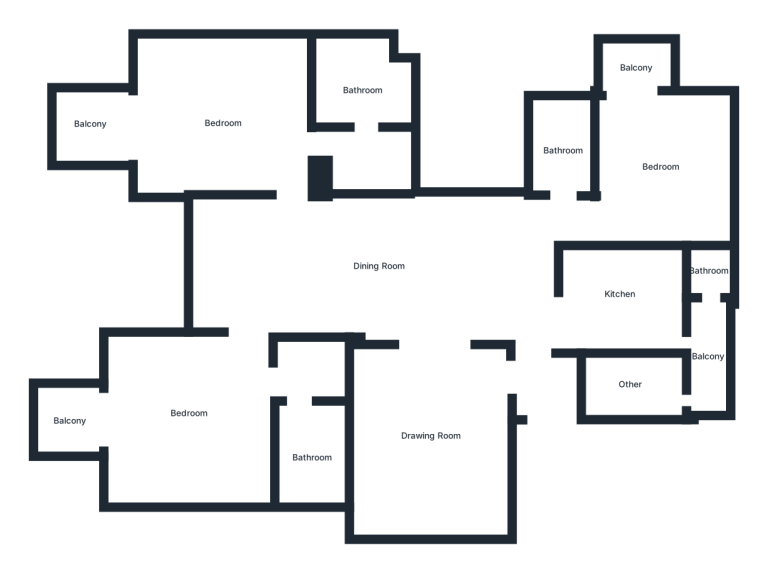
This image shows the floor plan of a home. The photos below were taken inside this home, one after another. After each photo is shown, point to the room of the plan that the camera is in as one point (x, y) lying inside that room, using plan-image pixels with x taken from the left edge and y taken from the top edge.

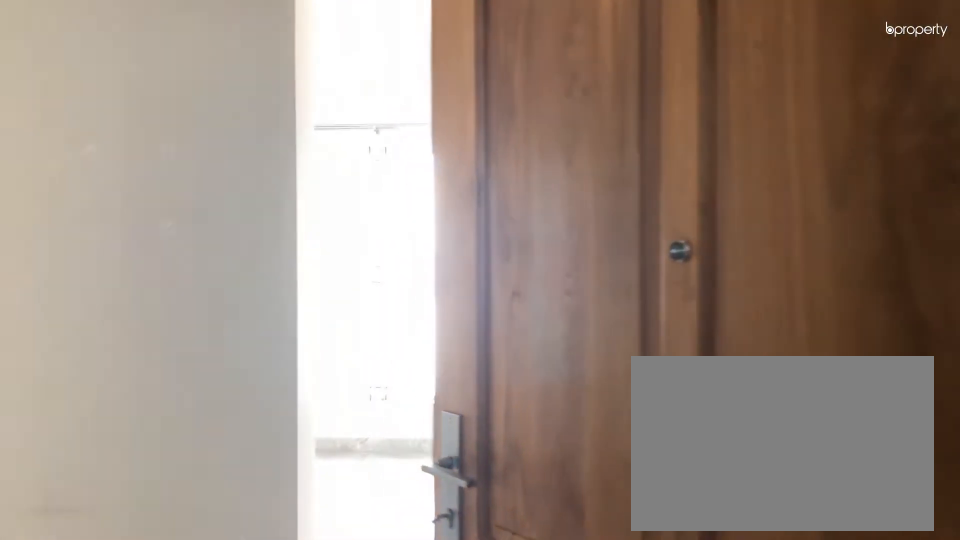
(526, 311)
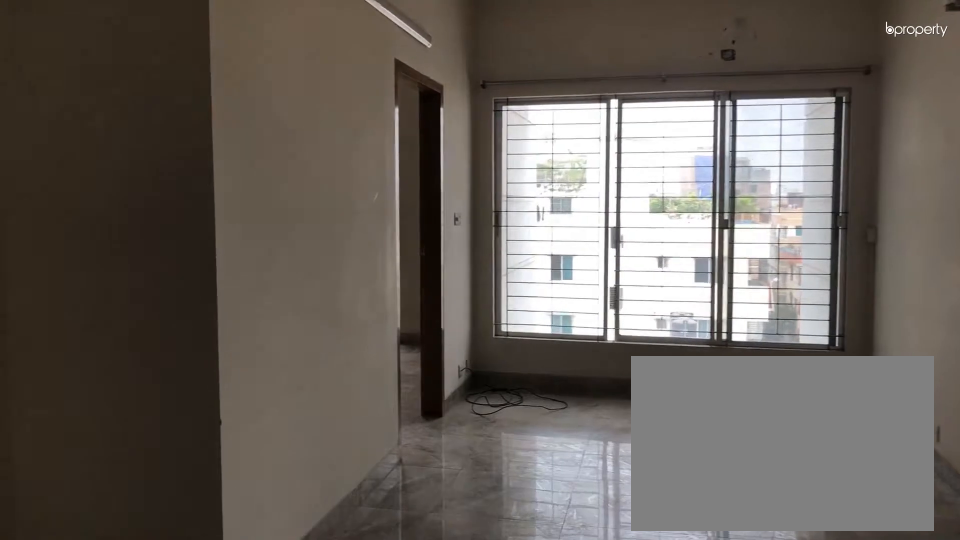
(378, 267)
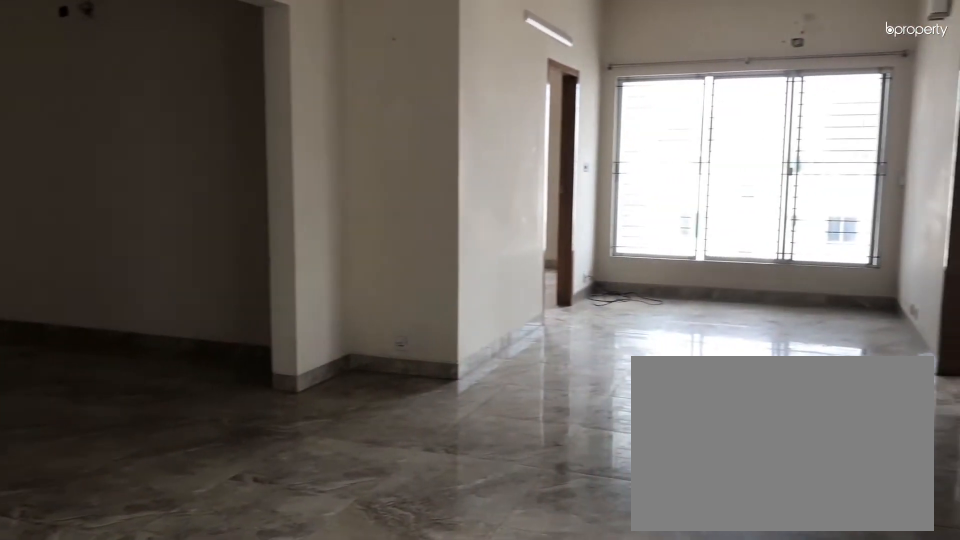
(378, 267)
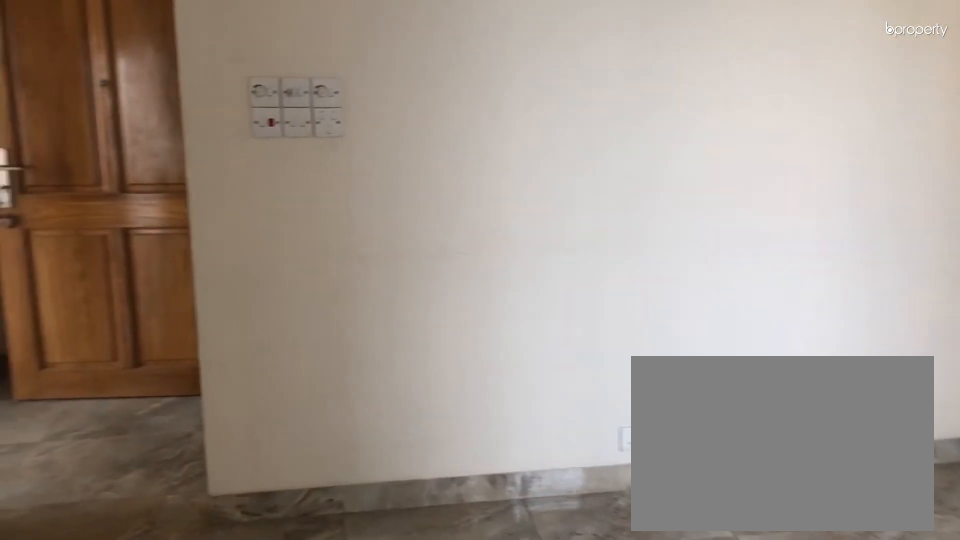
(428, 438)
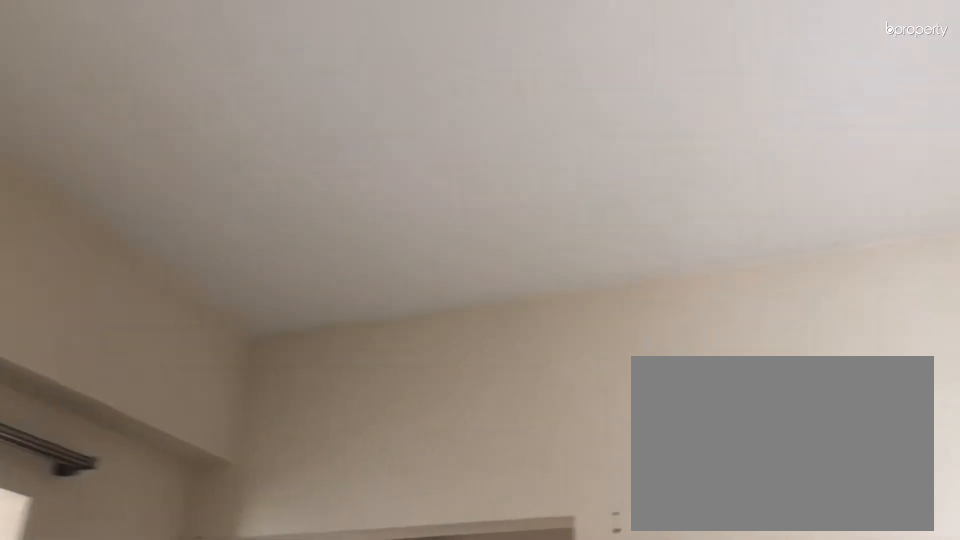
(428, 438)
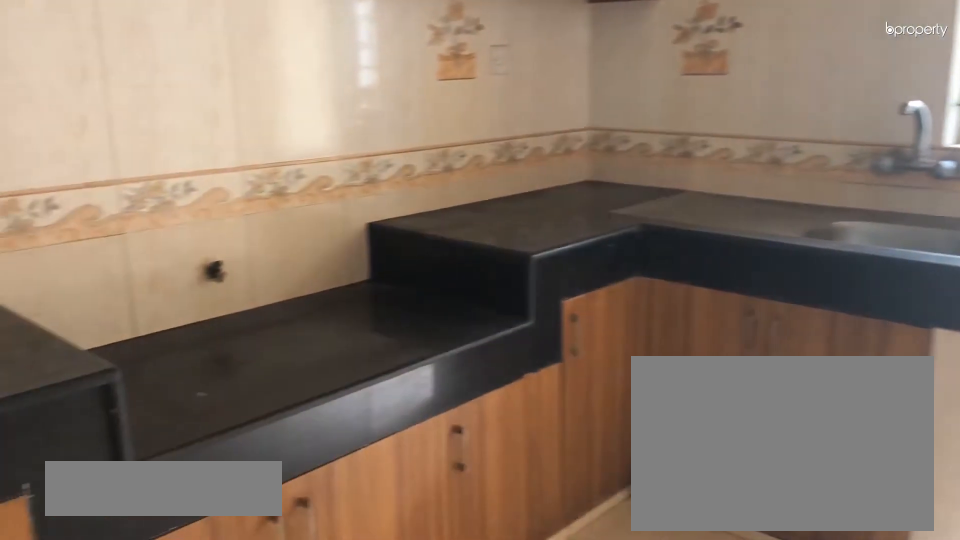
(618, 294)
